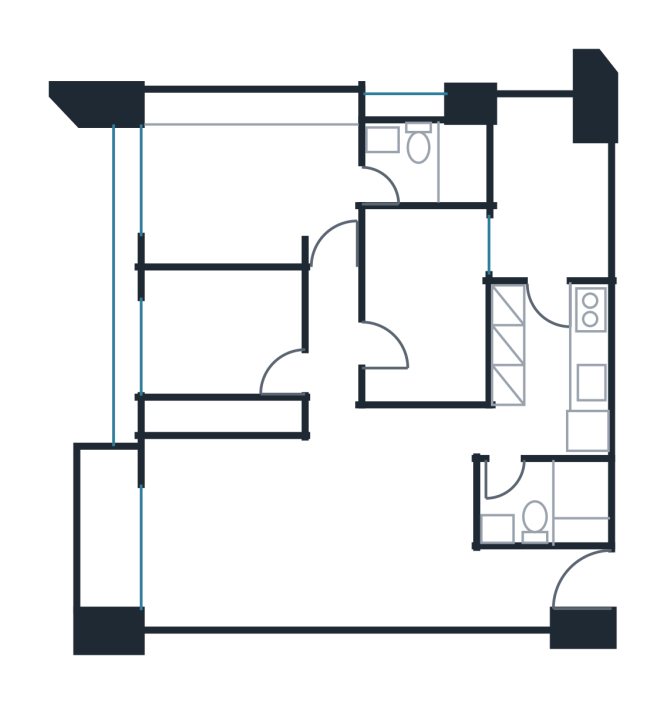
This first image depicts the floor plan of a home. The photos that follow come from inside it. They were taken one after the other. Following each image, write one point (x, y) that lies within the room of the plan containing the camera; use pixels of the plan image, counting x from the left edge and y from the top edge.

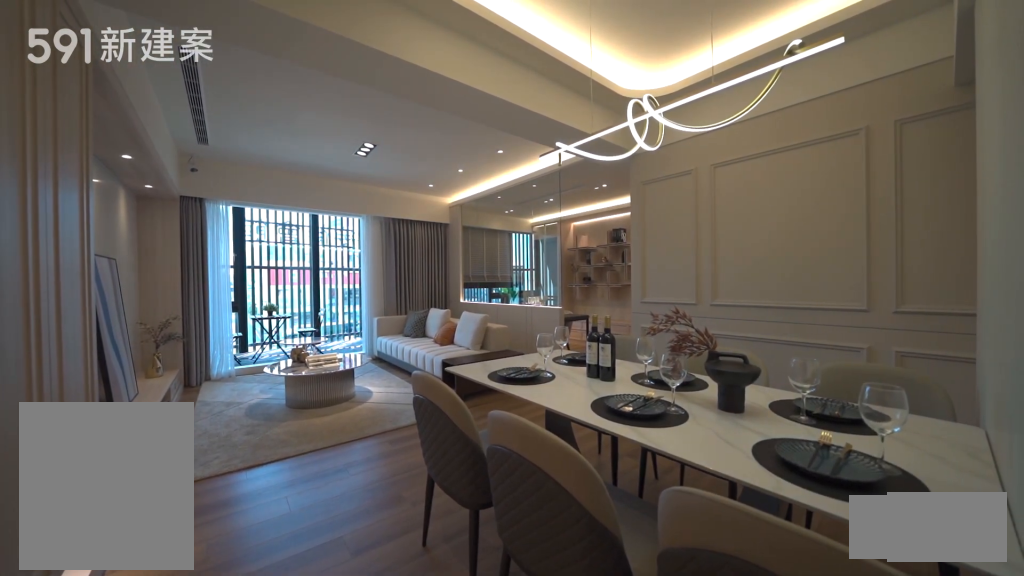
(409, 515)
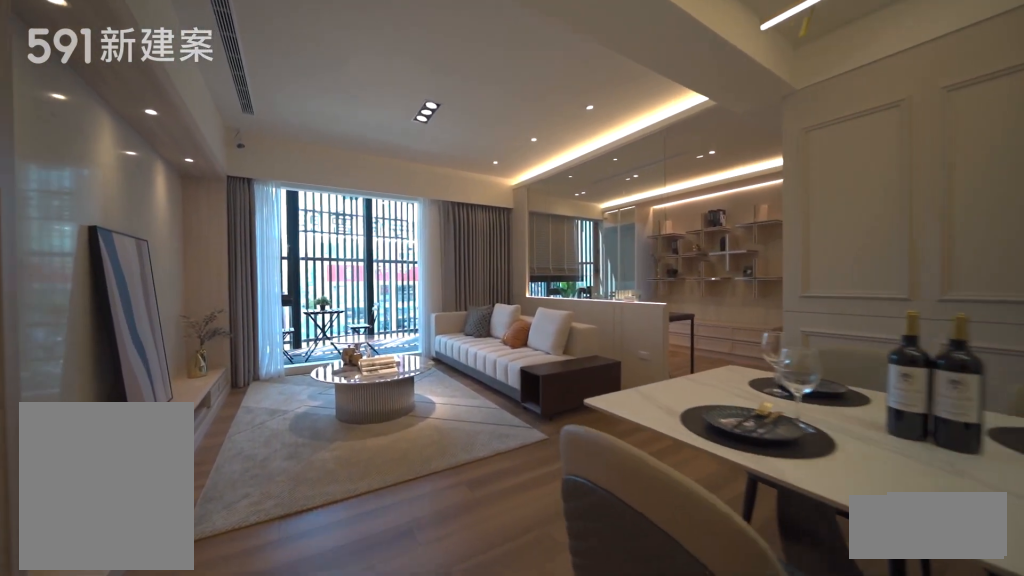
(409, 515)
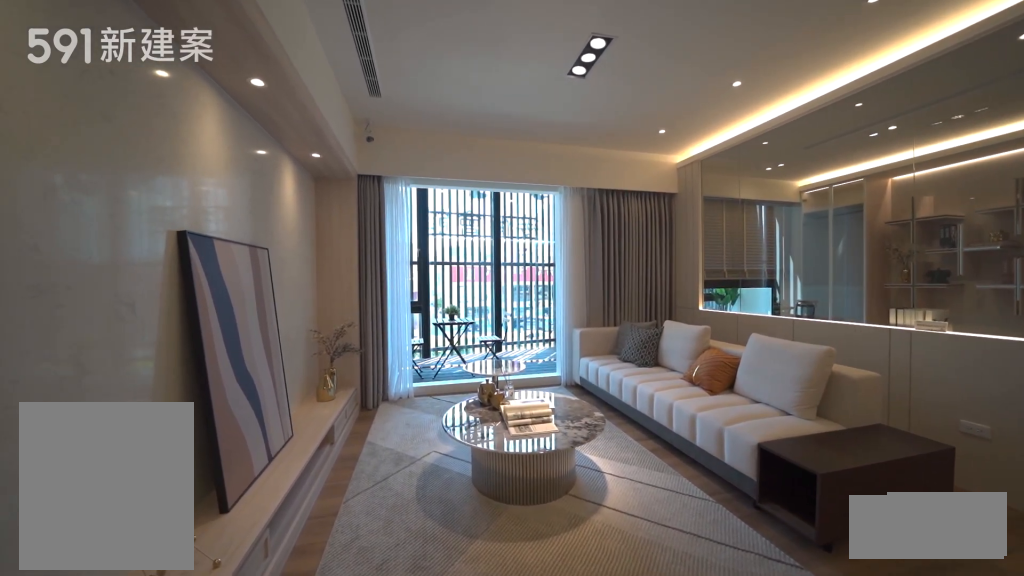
(243, 533)
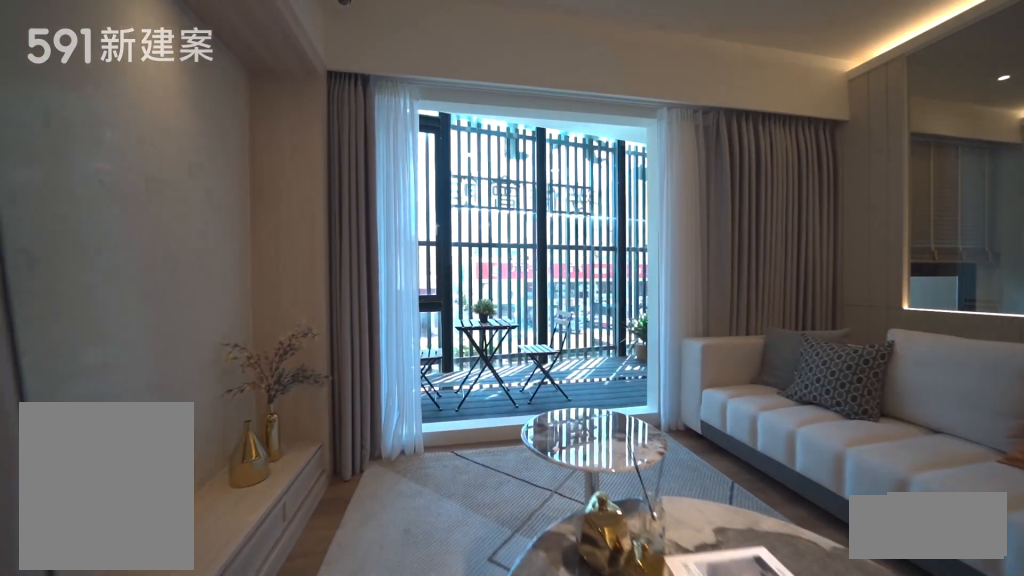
(243, 533)
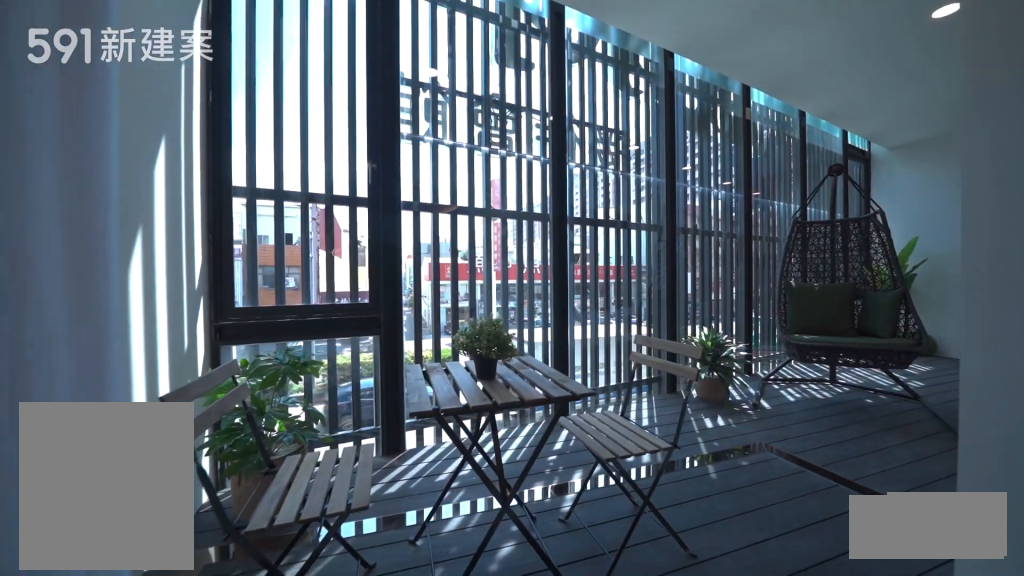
(110, 530)
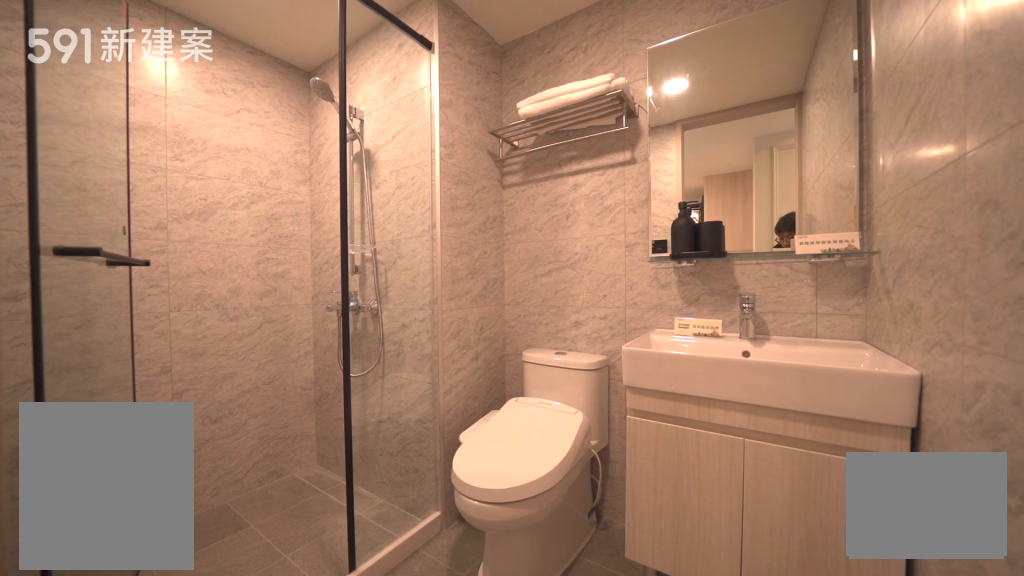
(542, 502)
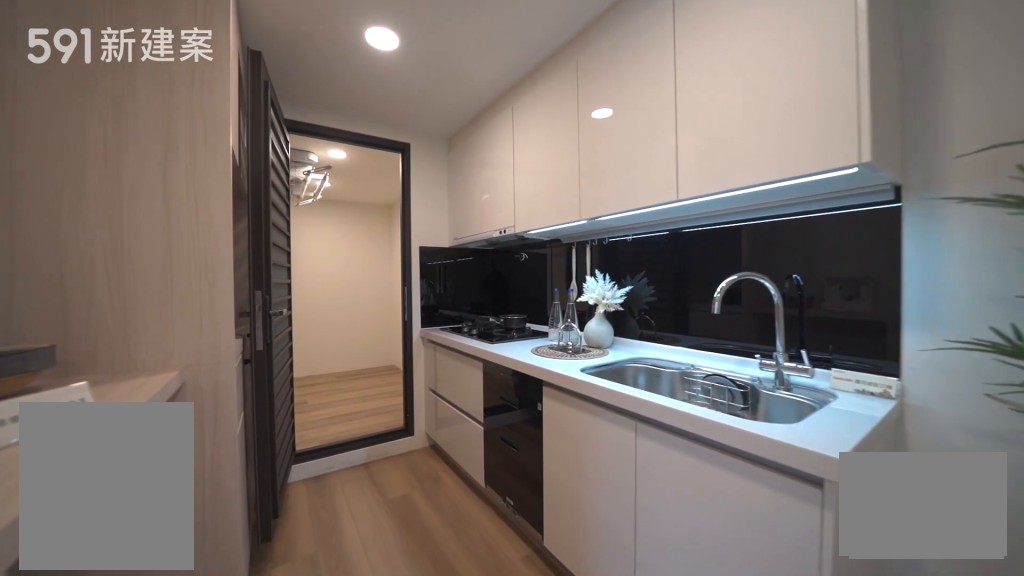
(547, 365)
